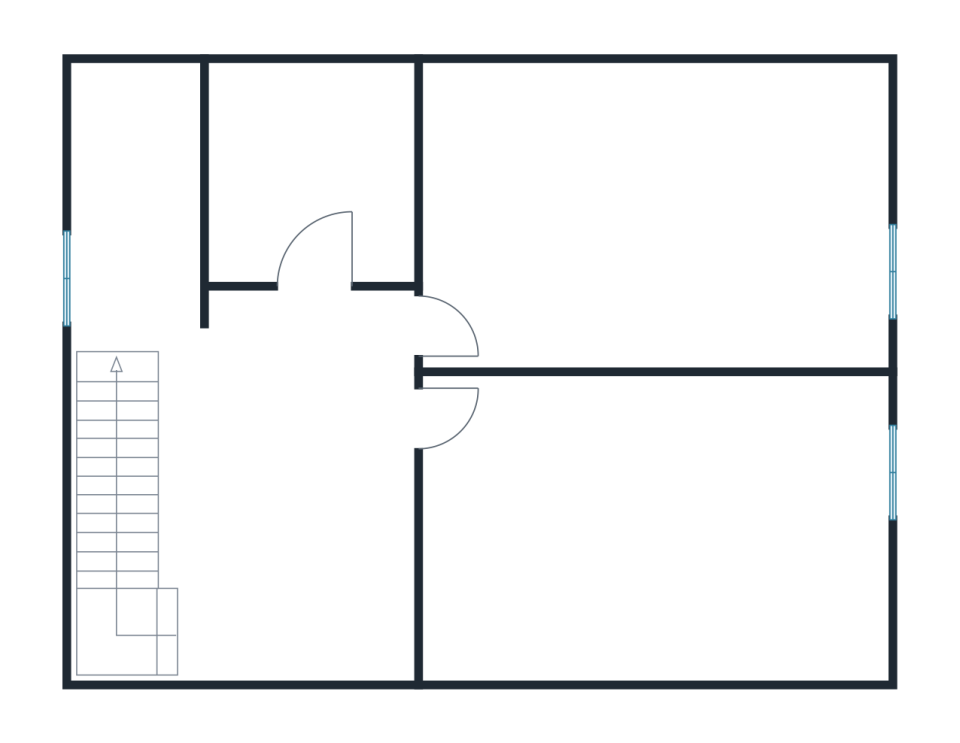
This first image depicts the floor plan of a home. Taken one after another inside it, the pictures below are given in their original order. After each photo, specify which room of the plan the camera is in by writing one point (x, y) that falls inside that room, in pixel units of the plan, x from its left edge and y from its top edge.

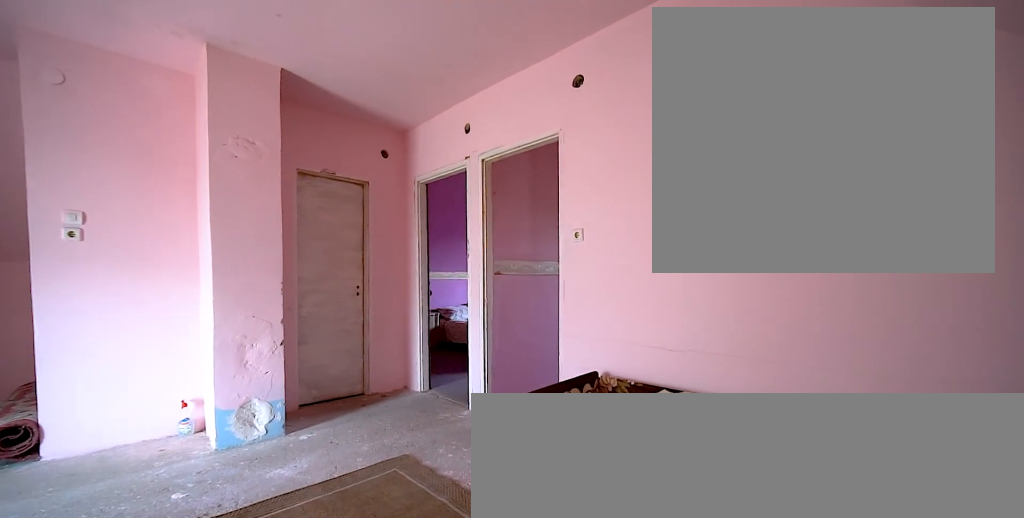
(305, 475)
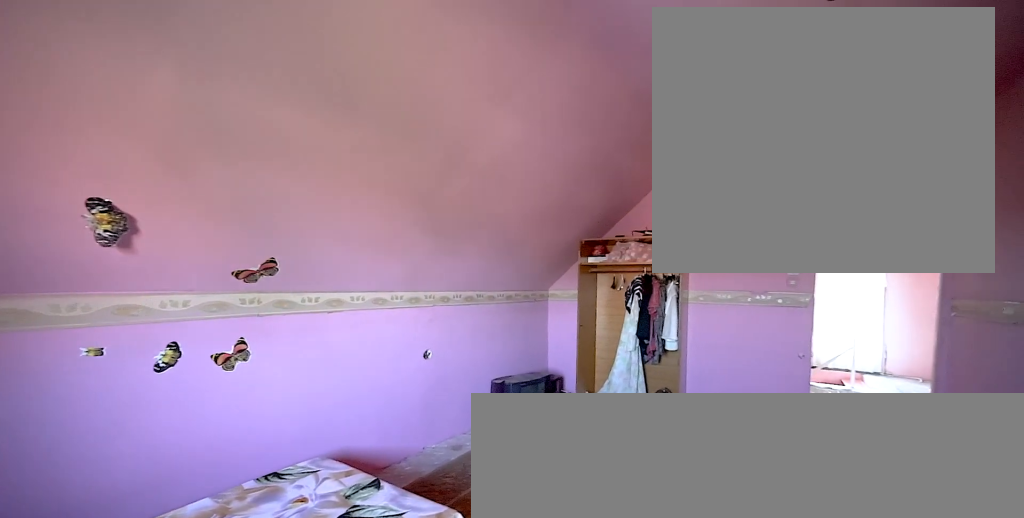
(662, 533)
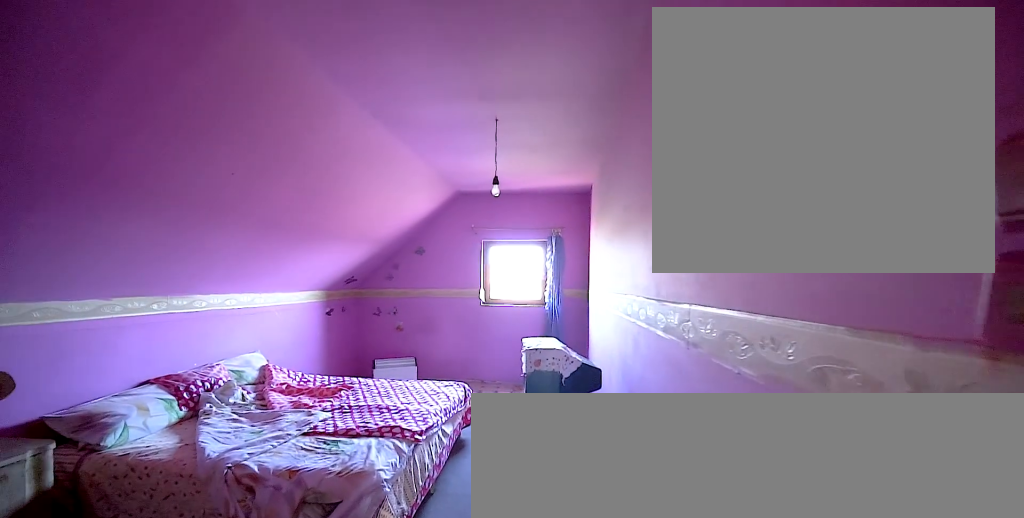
(662, 243)
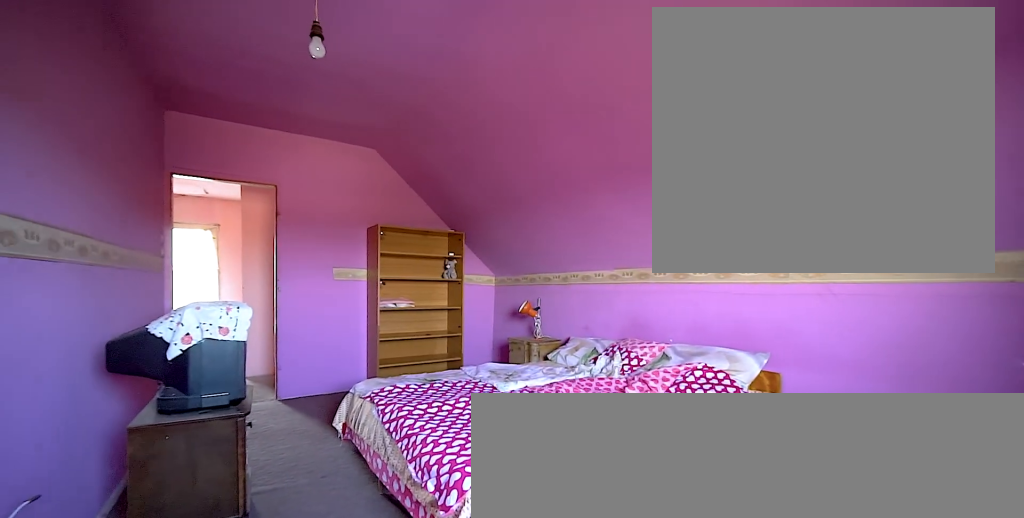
(662, 243)
